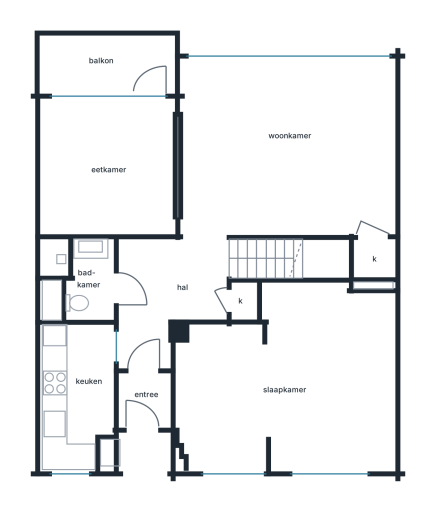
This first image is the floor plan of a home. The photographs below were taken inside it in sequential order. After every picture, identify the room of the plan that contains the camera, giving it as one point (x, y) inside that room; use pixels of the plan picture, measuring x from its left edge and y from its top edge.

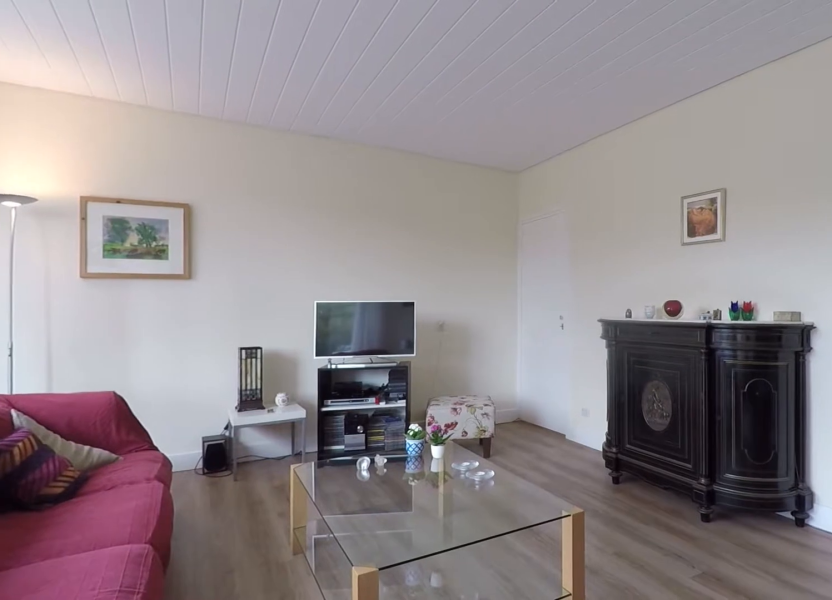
(385, 135)
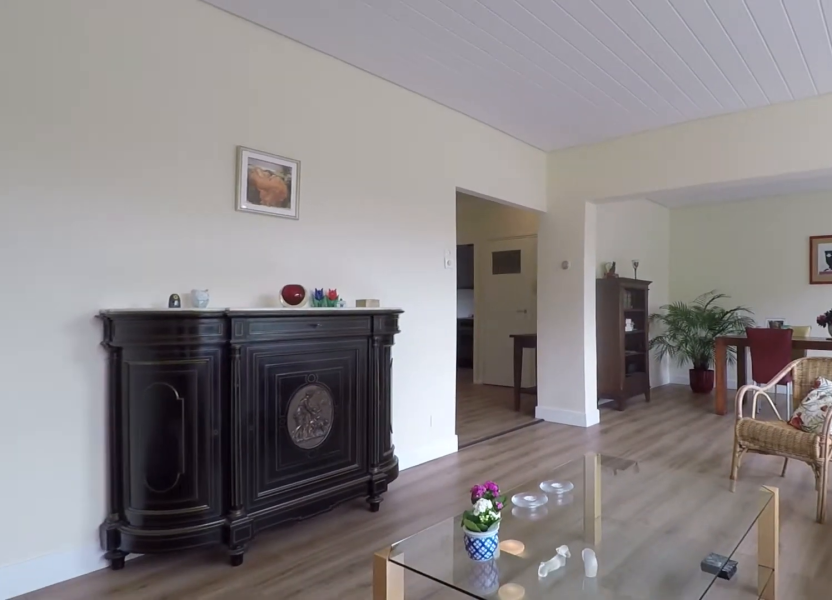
(234, 157)
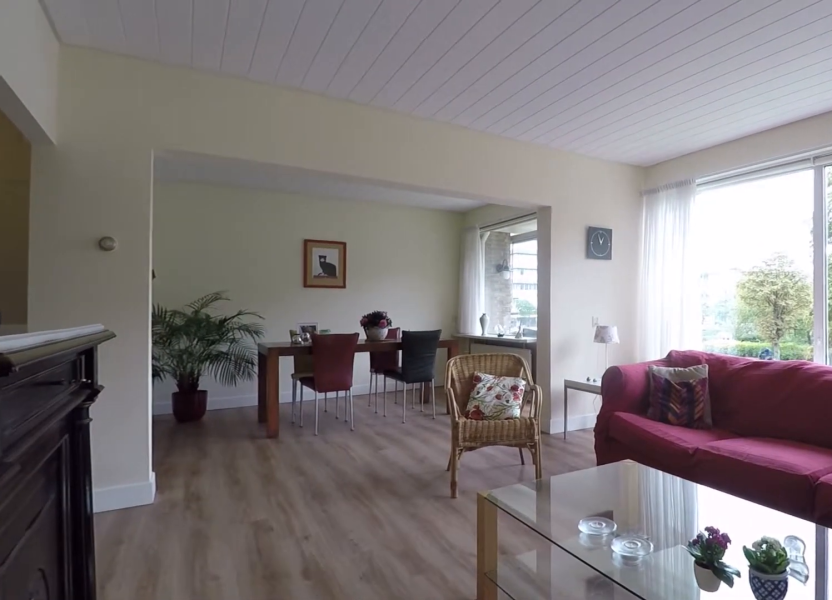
(226, 160)
